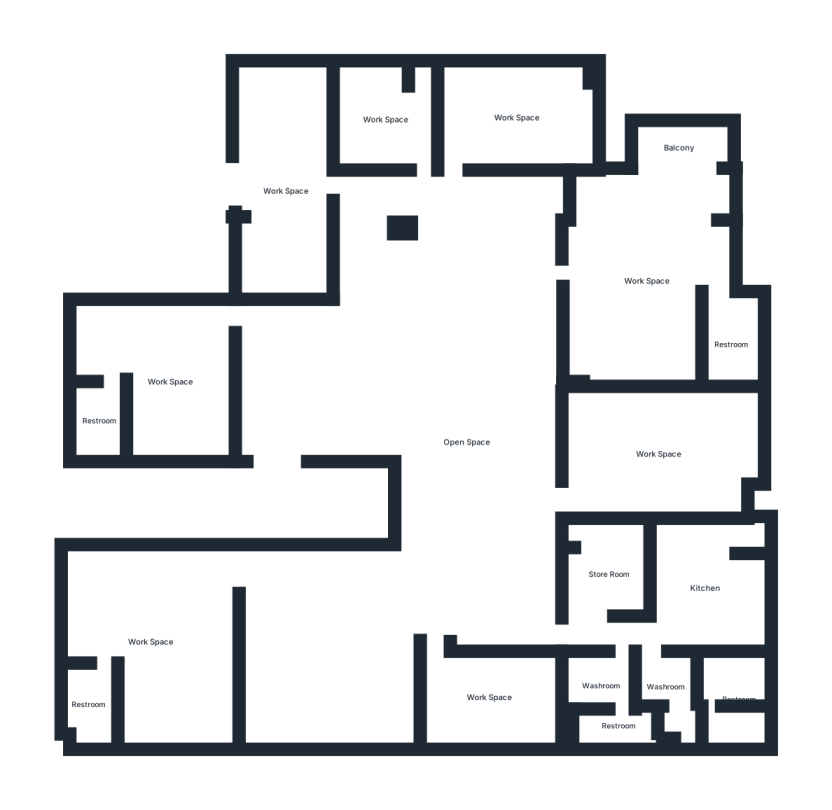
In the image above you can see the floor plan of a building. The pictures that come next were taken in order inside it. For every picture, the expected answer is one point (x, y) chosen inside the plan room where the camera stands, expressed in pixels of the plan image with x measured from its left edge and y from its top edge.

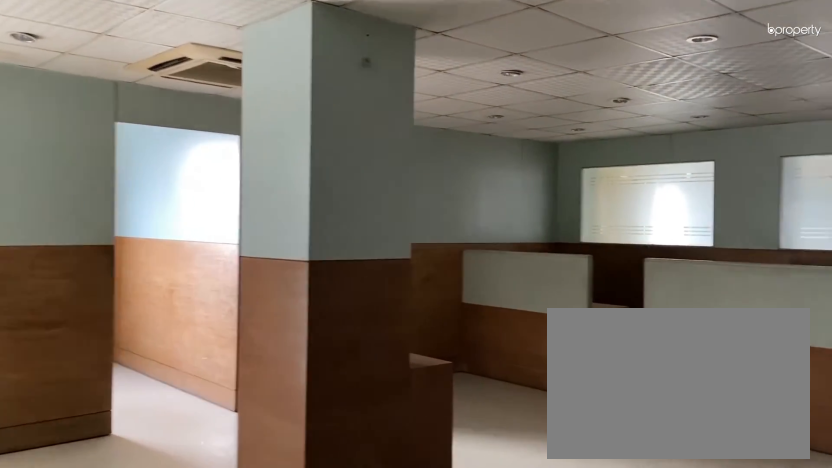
(366, 399)
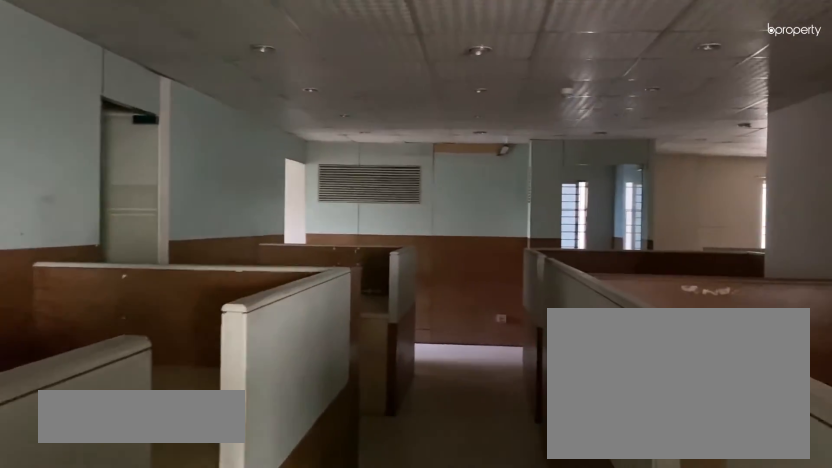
(474, 441)
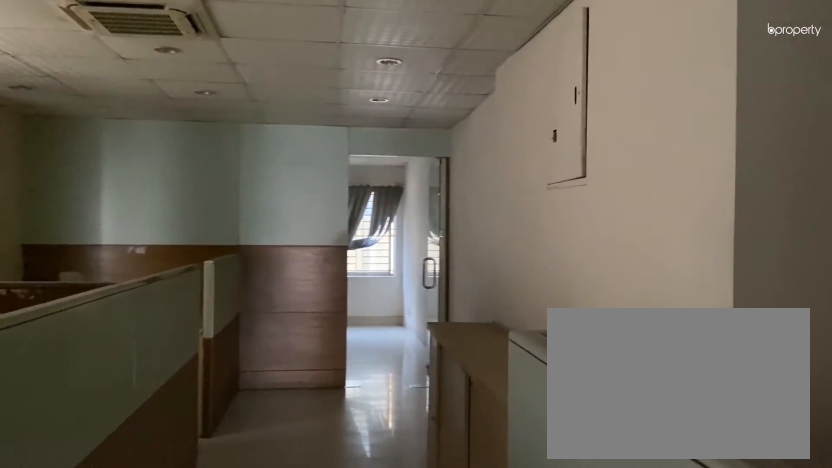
(475, 443)
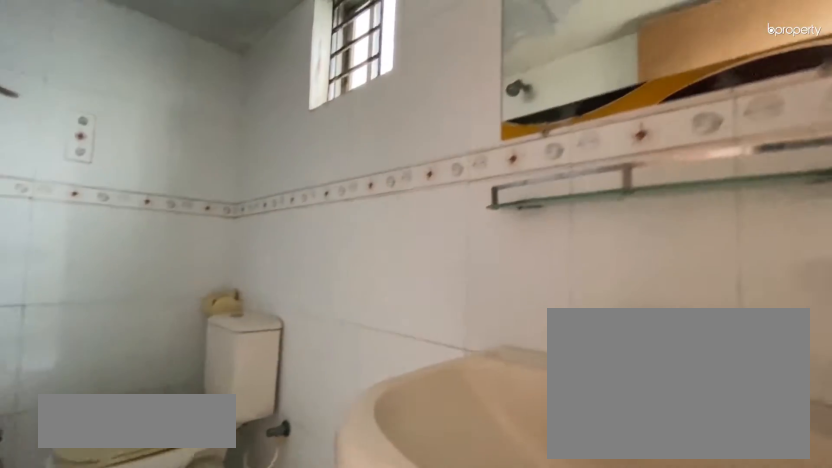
(104, 421)
